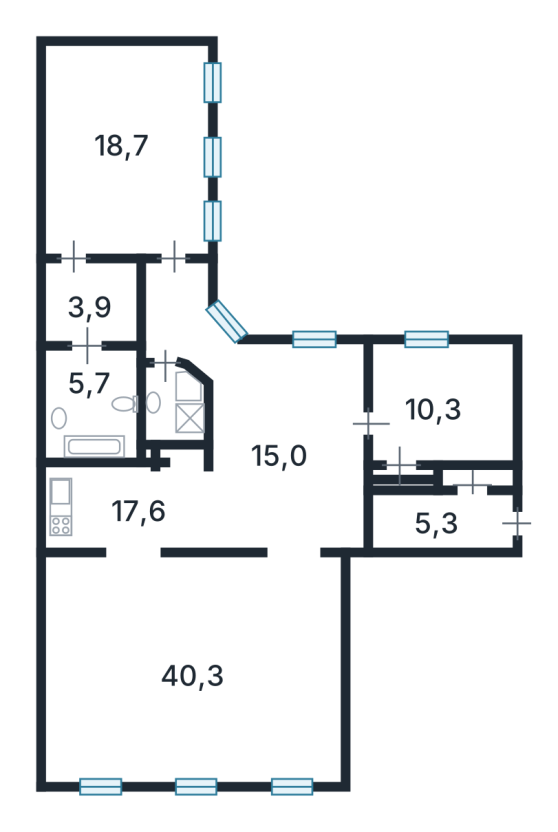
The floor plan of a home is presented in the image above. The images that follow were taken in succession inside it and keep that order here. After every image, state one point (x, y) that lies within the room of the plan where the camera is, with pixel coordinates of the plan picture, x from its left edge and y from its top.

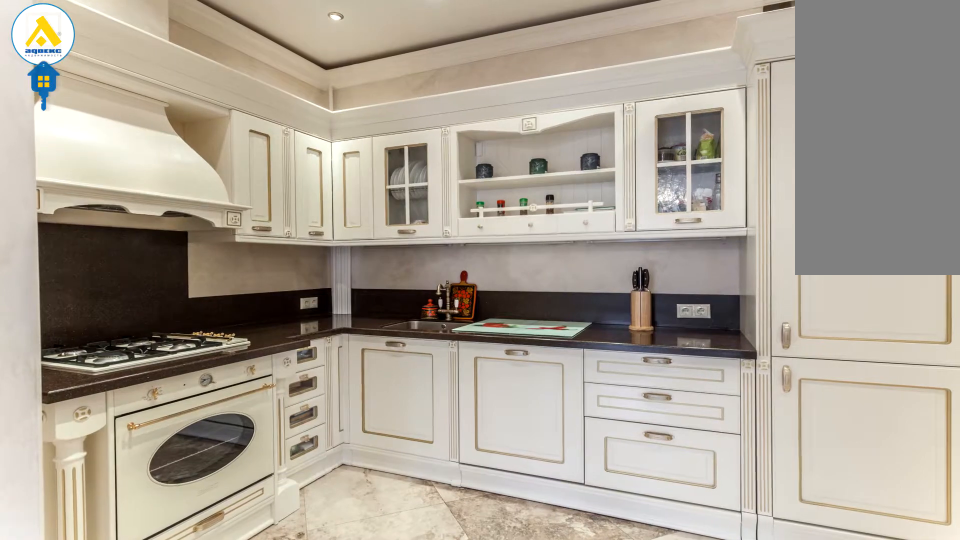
(139, 507)
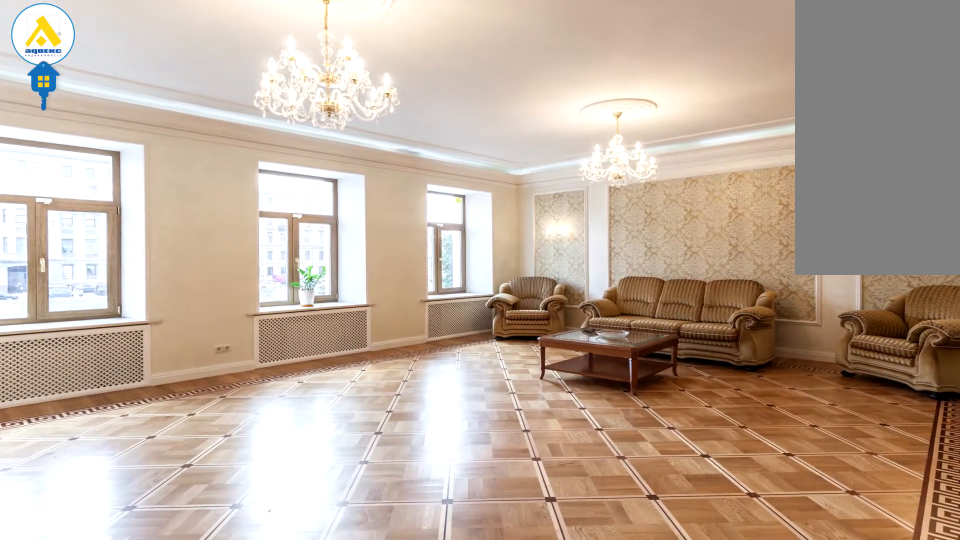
(191, 617)
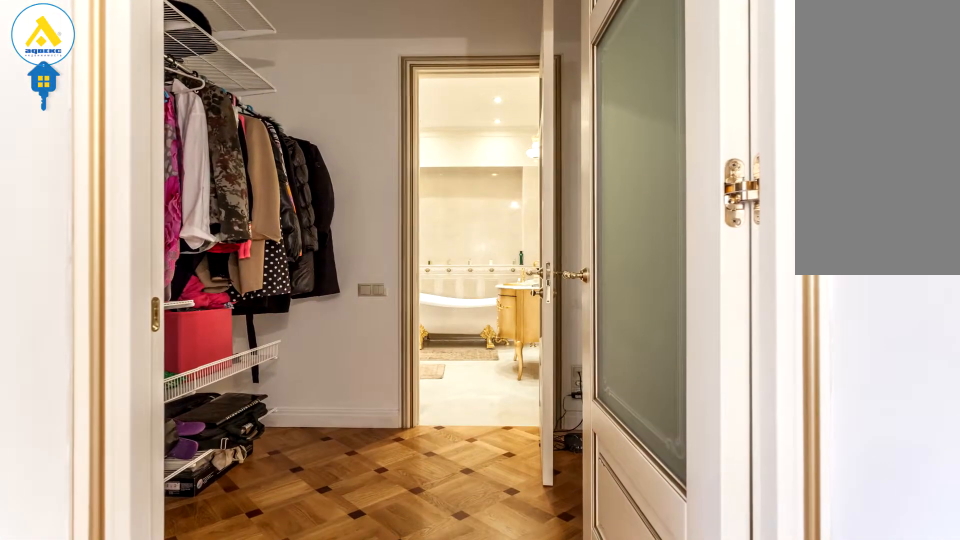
(94, 307)
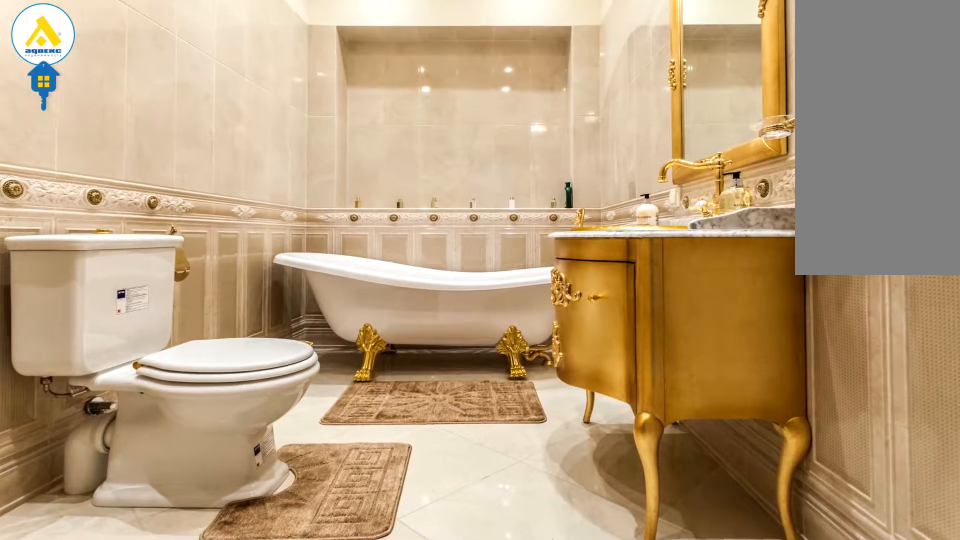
(88, 396)
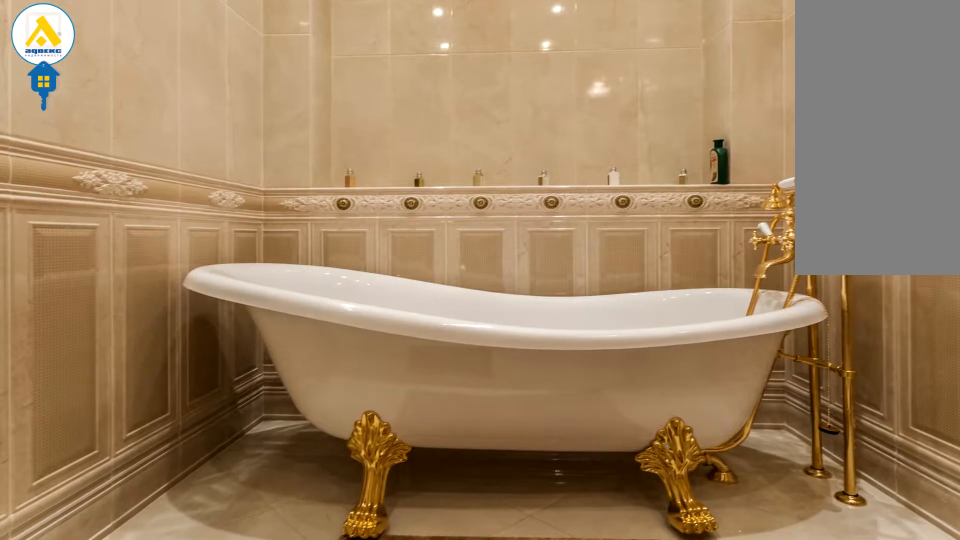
(88, 396)
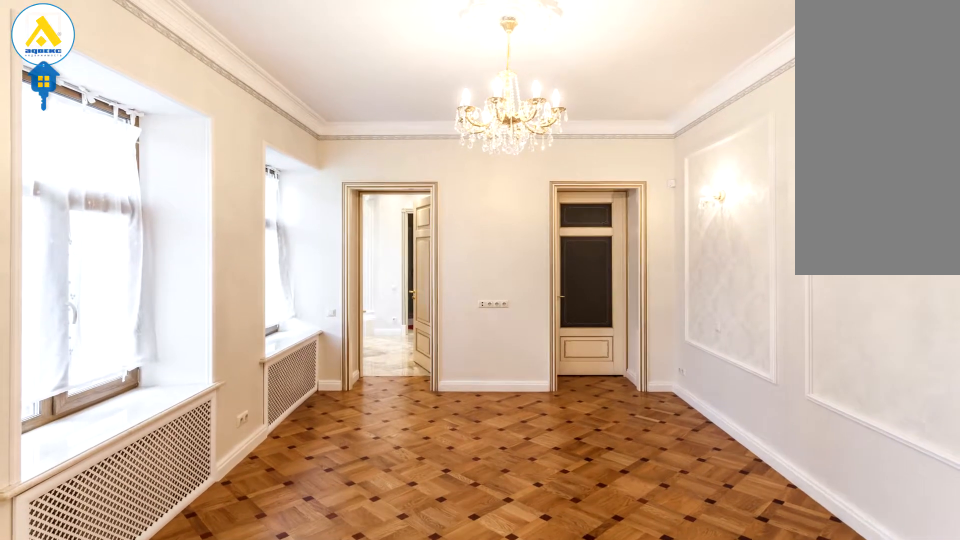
(120, 198)
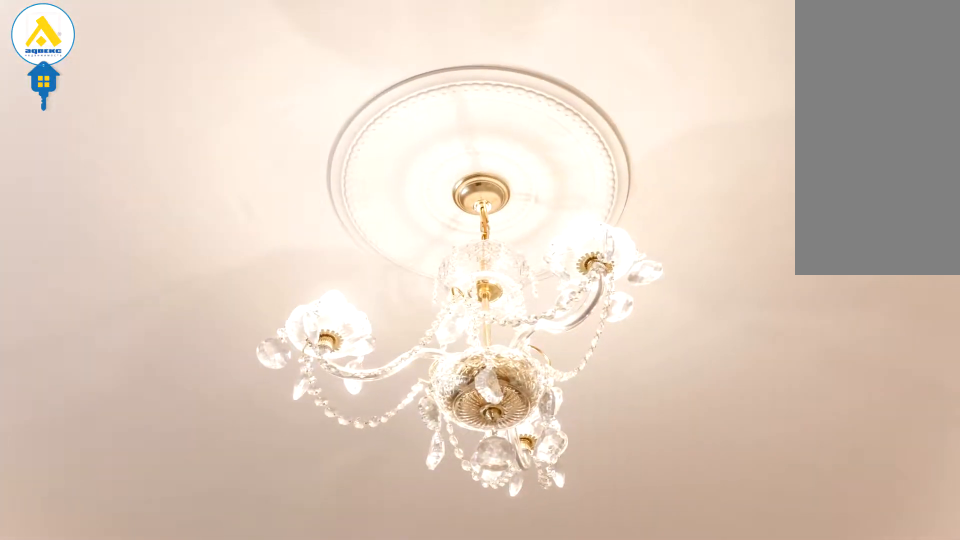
(121, 198)
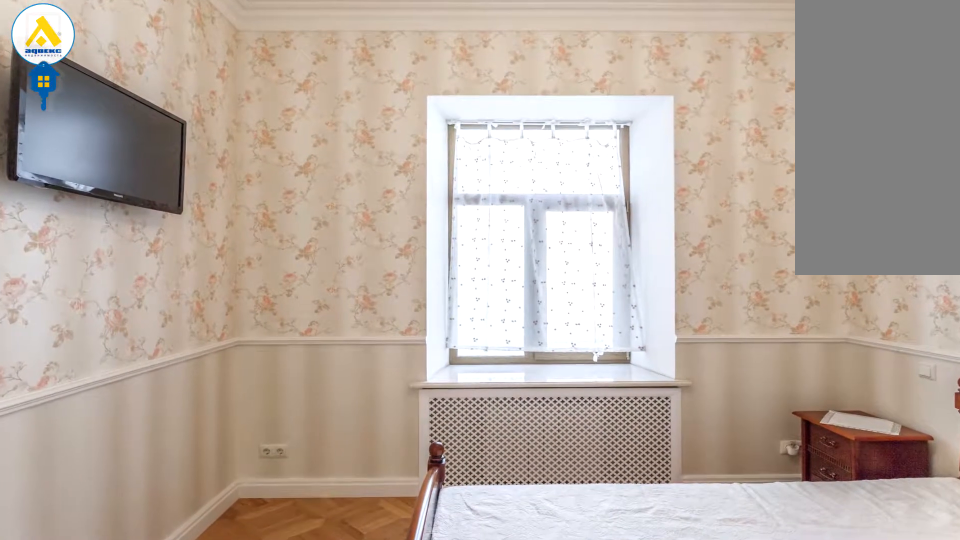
(432, 412)
